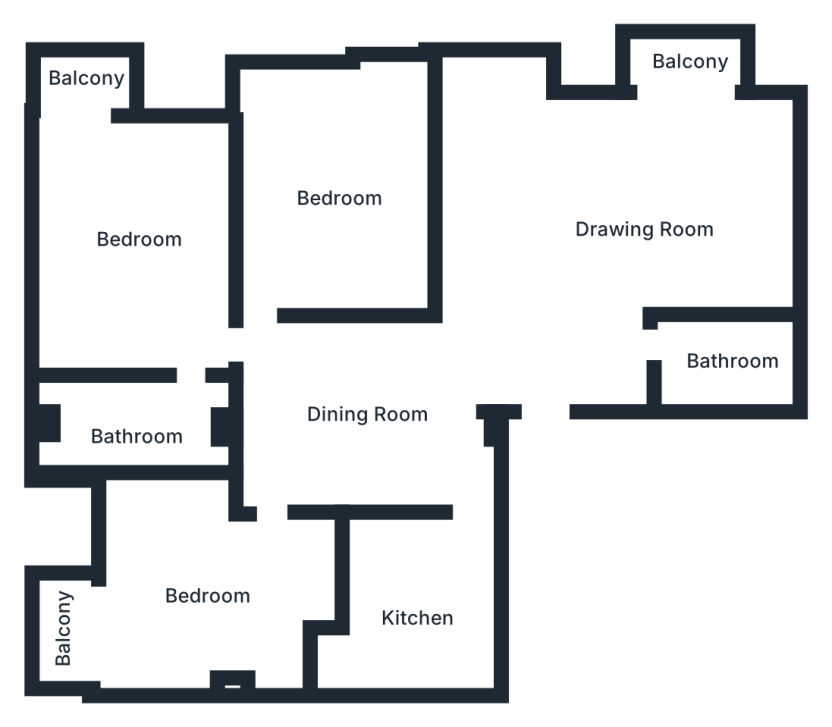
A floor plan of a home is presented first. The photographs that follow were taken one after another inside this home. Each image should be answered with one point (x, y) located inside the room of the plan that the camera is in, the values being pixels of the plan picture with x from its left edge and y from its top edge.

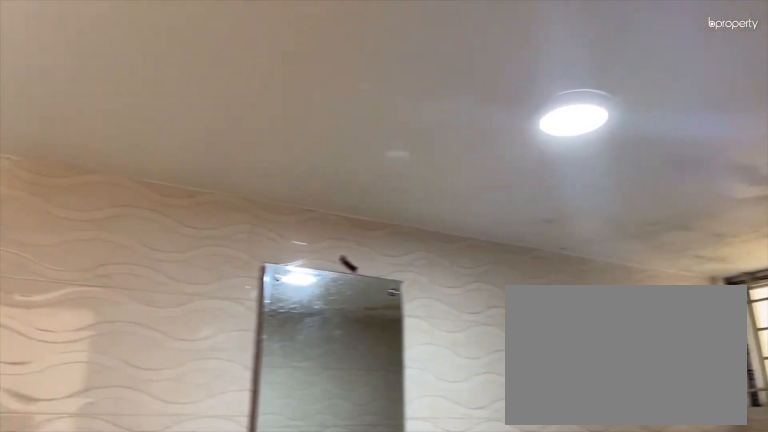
(139, 431)
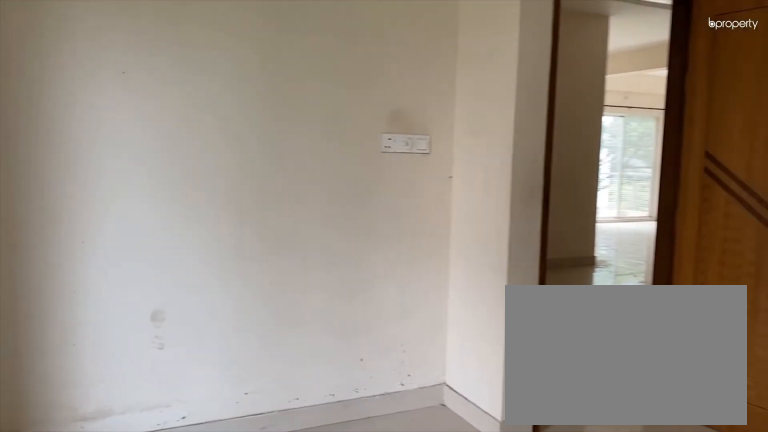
(215, 593)
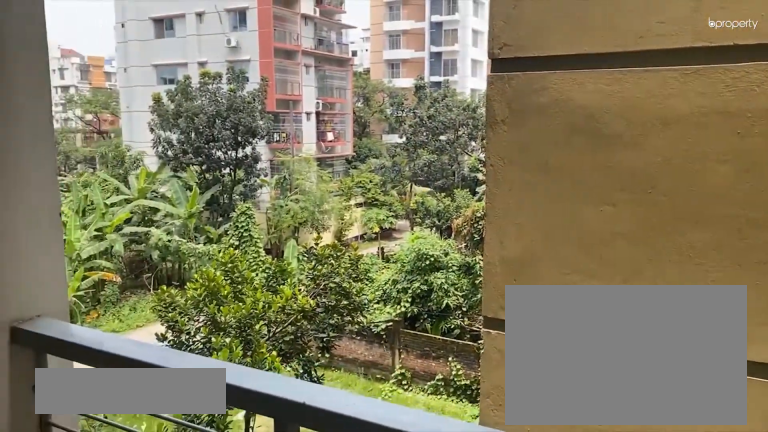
(66, 636)
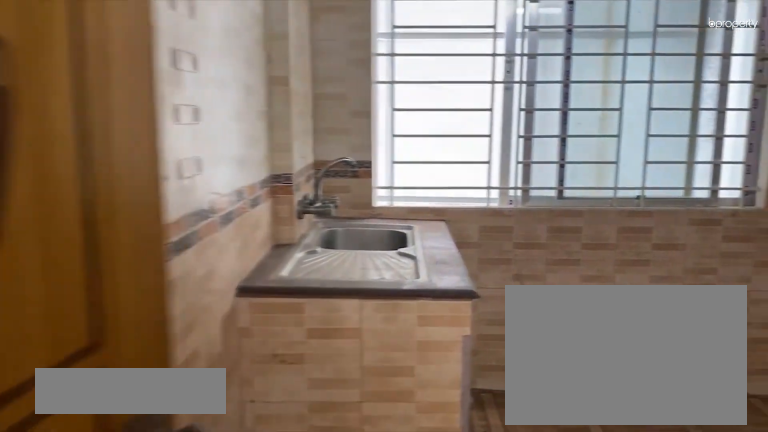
(419, 614)
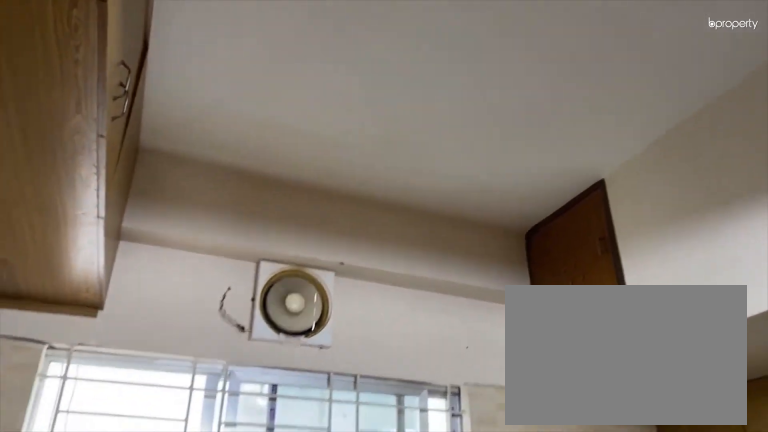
(419, 614)
